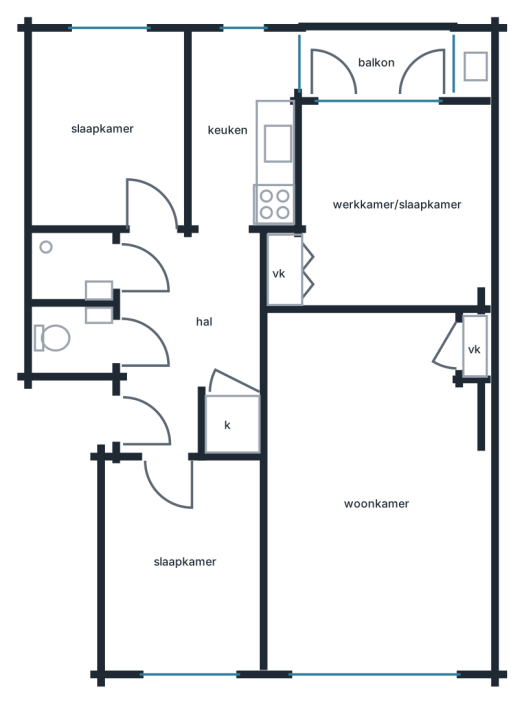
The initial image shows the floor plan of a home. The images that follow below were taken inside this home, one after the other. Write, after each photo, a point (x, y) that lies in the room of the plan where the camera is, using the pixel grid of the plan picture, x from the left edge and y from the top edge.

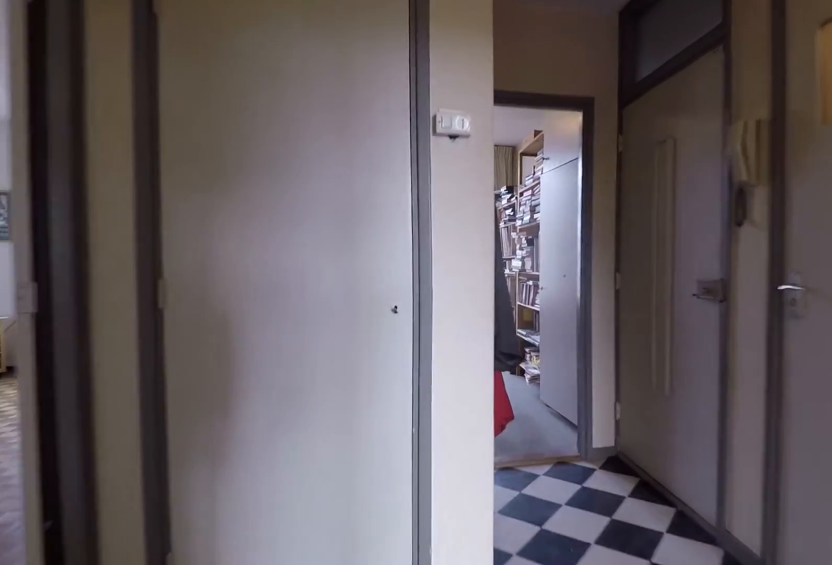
(182, 331)
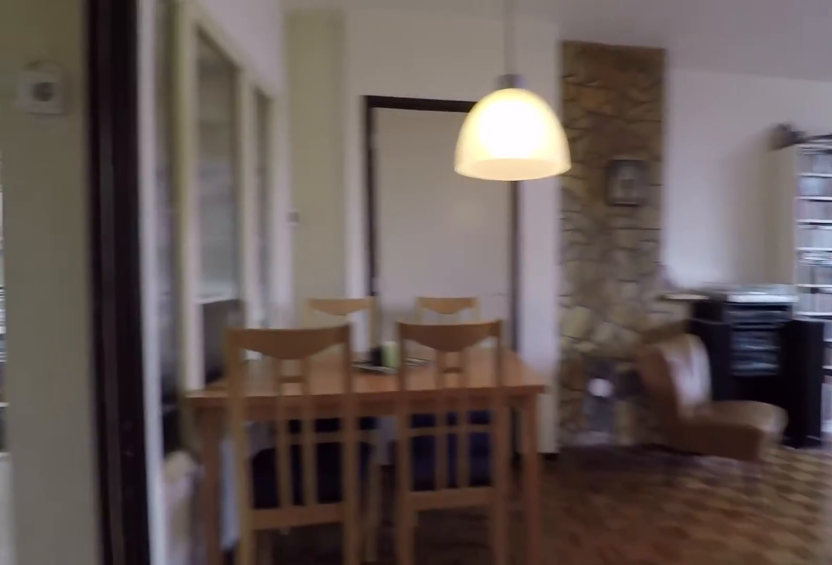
(373, 495)
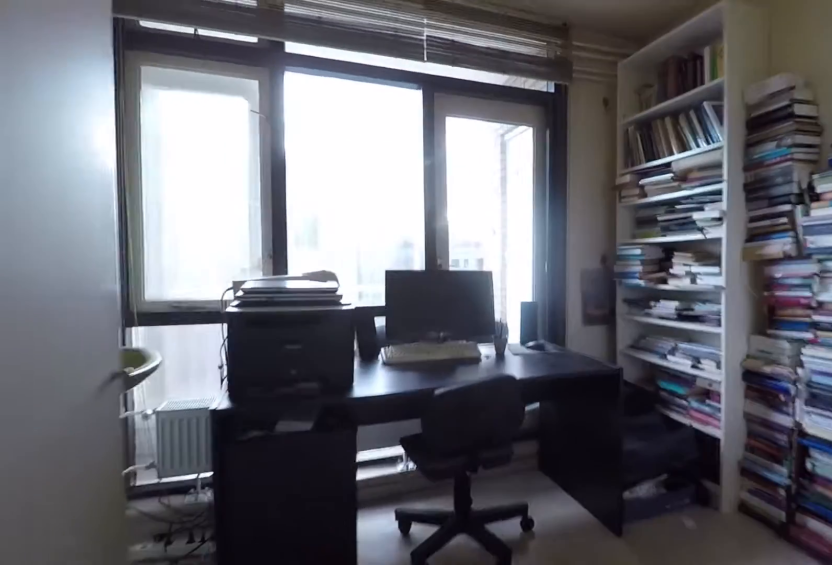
(394, 206)
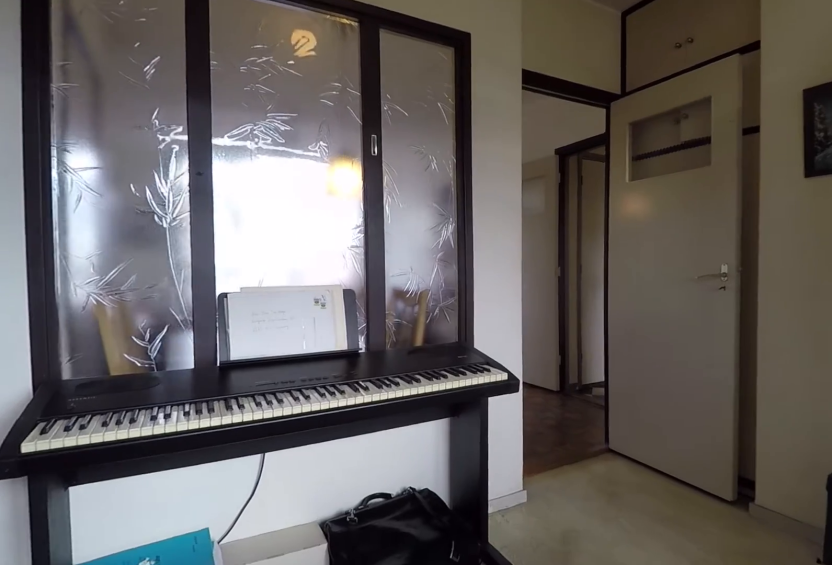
(394, 206)
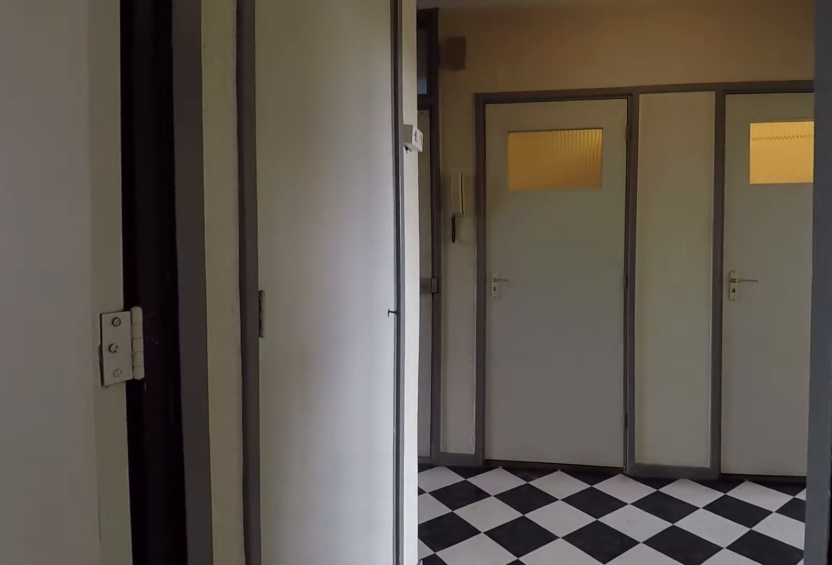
(373, 496)
